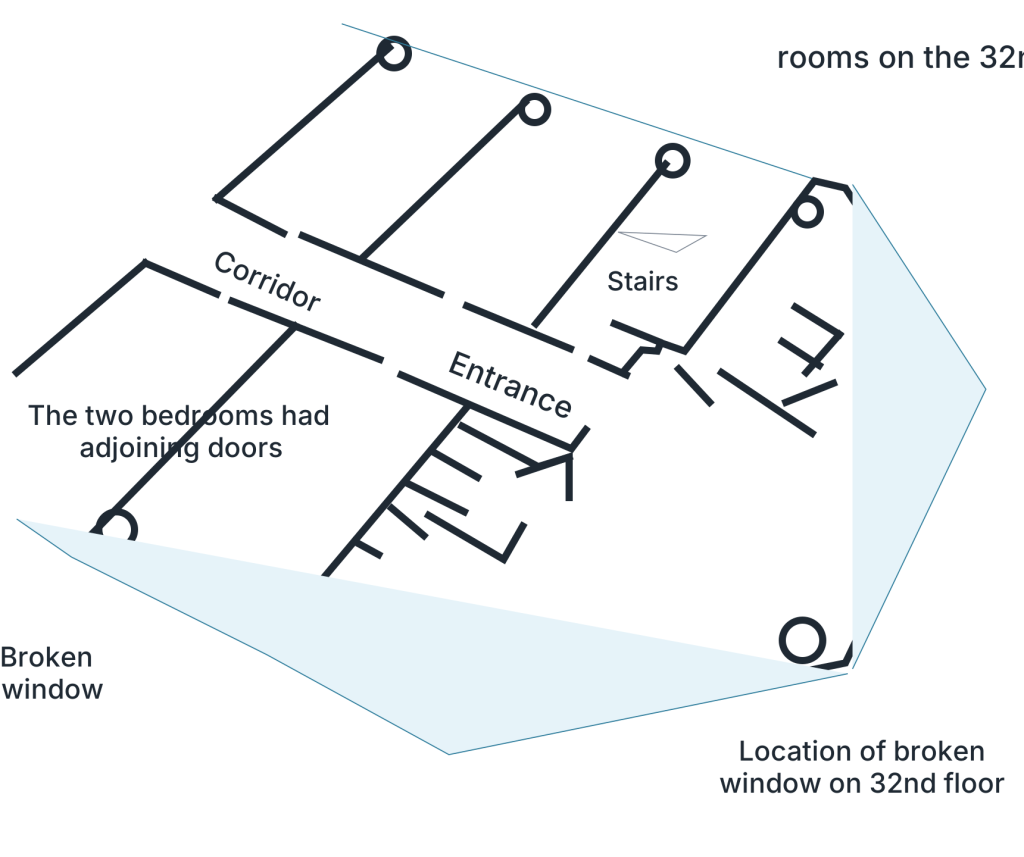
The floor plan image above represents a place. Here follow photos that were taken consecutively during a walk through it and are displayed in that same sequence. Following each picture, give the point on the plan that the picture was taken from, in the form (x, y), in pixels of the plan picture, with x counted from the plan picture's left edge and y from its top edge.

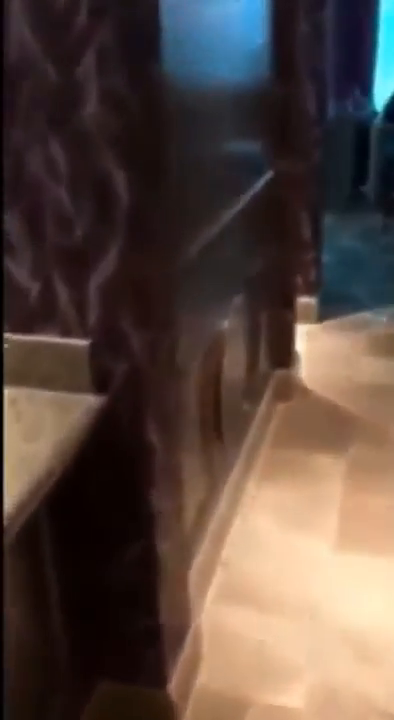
(596, 478)
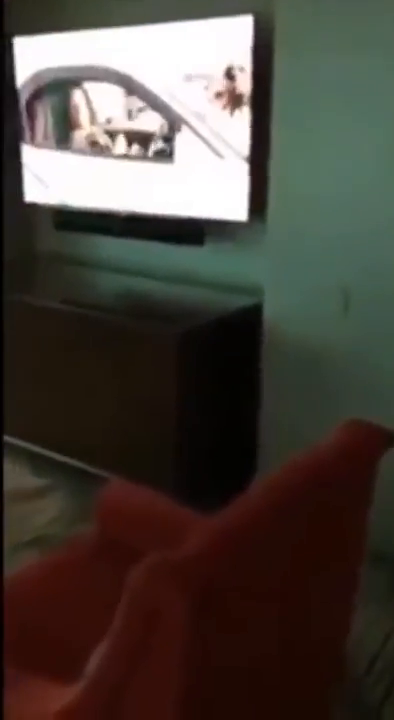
(511, 582)
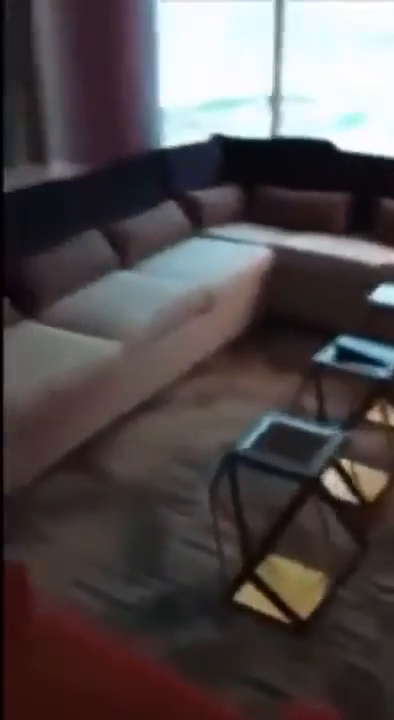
(430, 562)
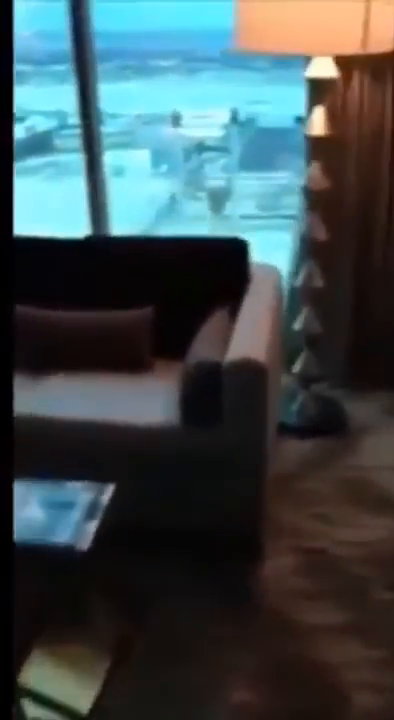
(410, 593)
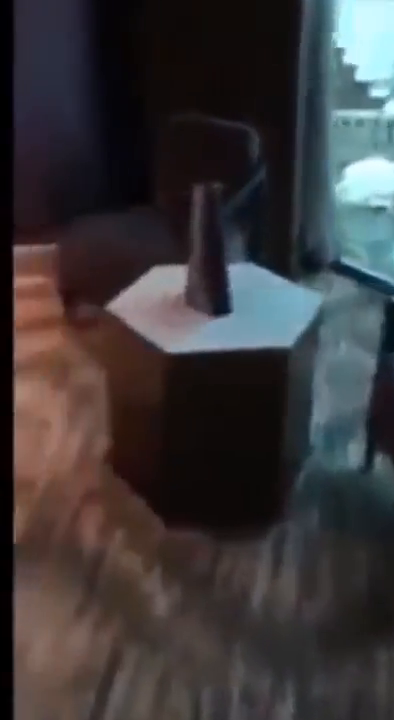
(668, 643)
